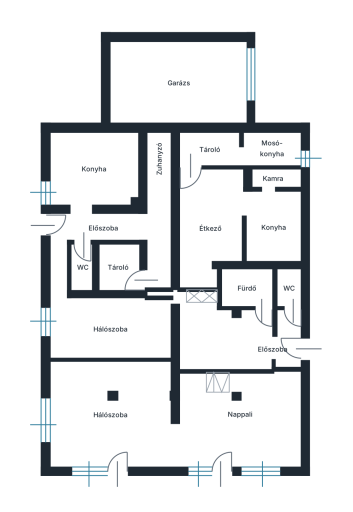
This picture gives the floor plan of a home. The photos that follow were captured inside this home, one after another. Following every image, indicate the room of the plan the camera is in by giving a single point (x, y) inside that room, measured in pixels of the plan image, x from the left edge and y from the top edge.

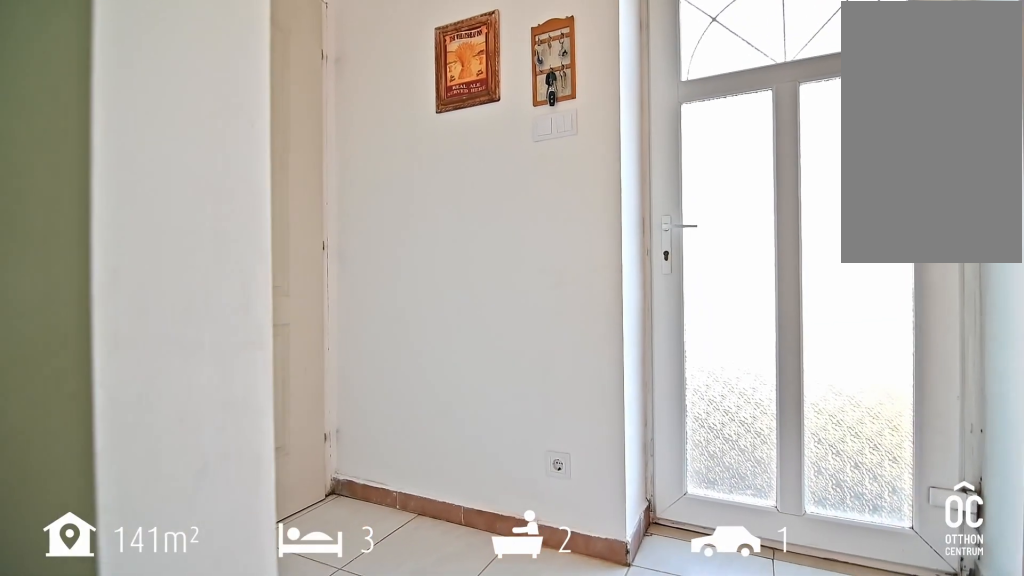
(287, 339)
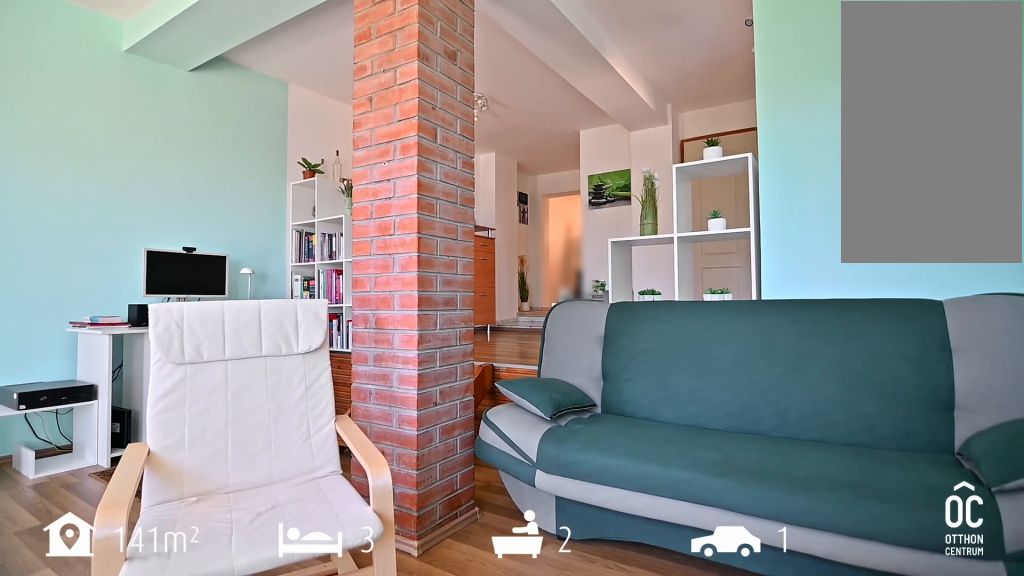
(238, 384)
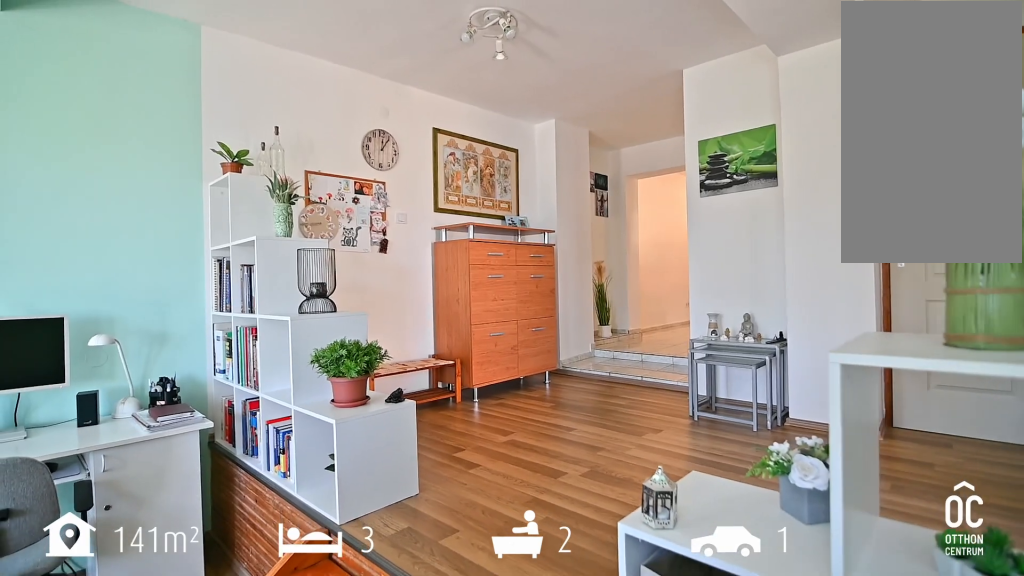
(238, 384)
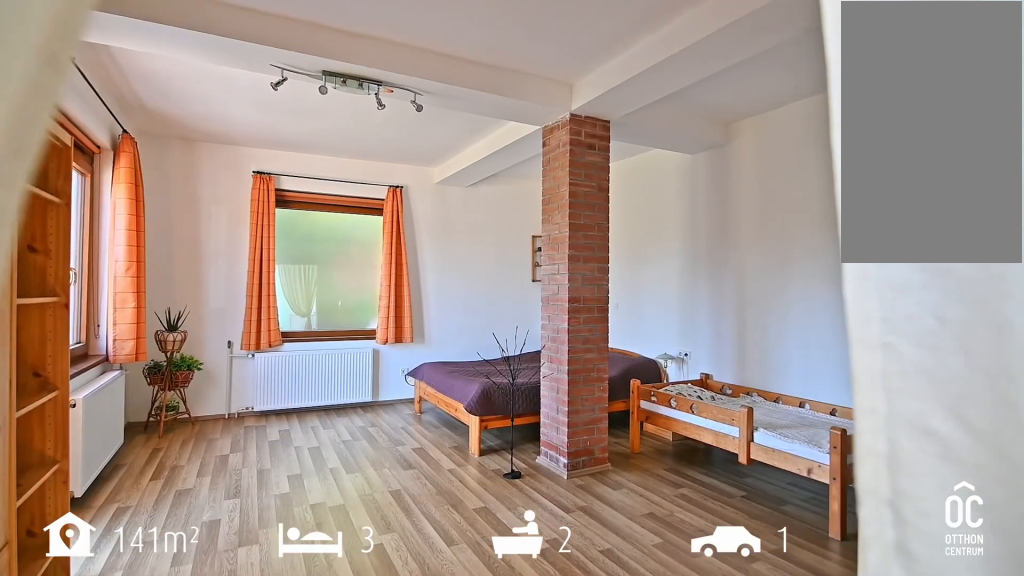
(110, 413)
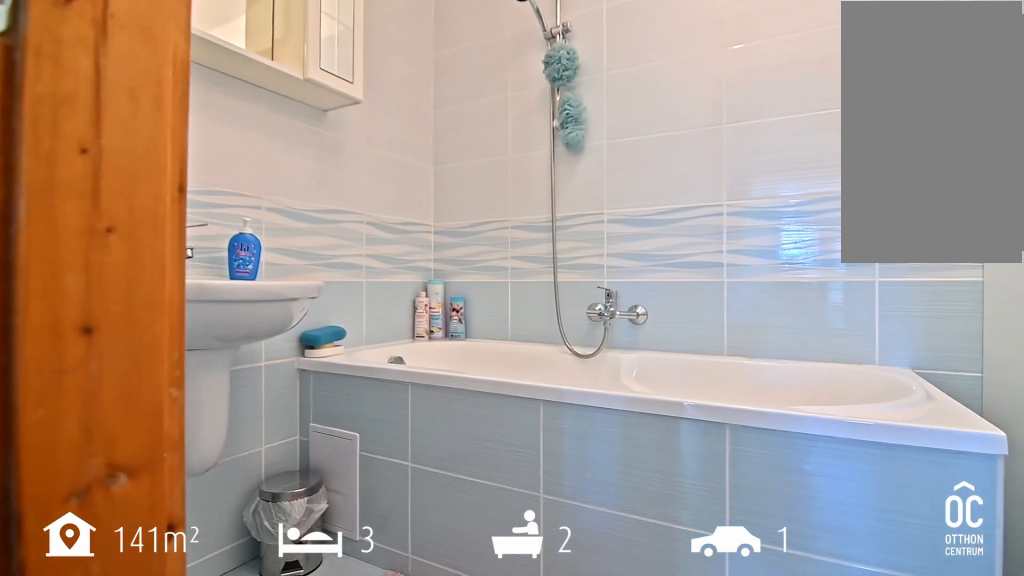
(246, 287)
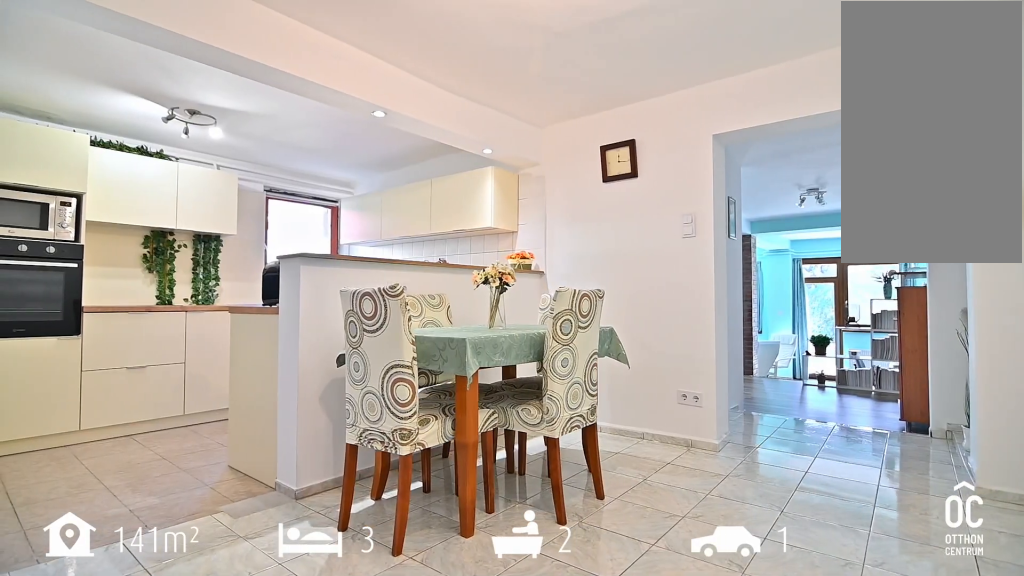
(209, 220)
